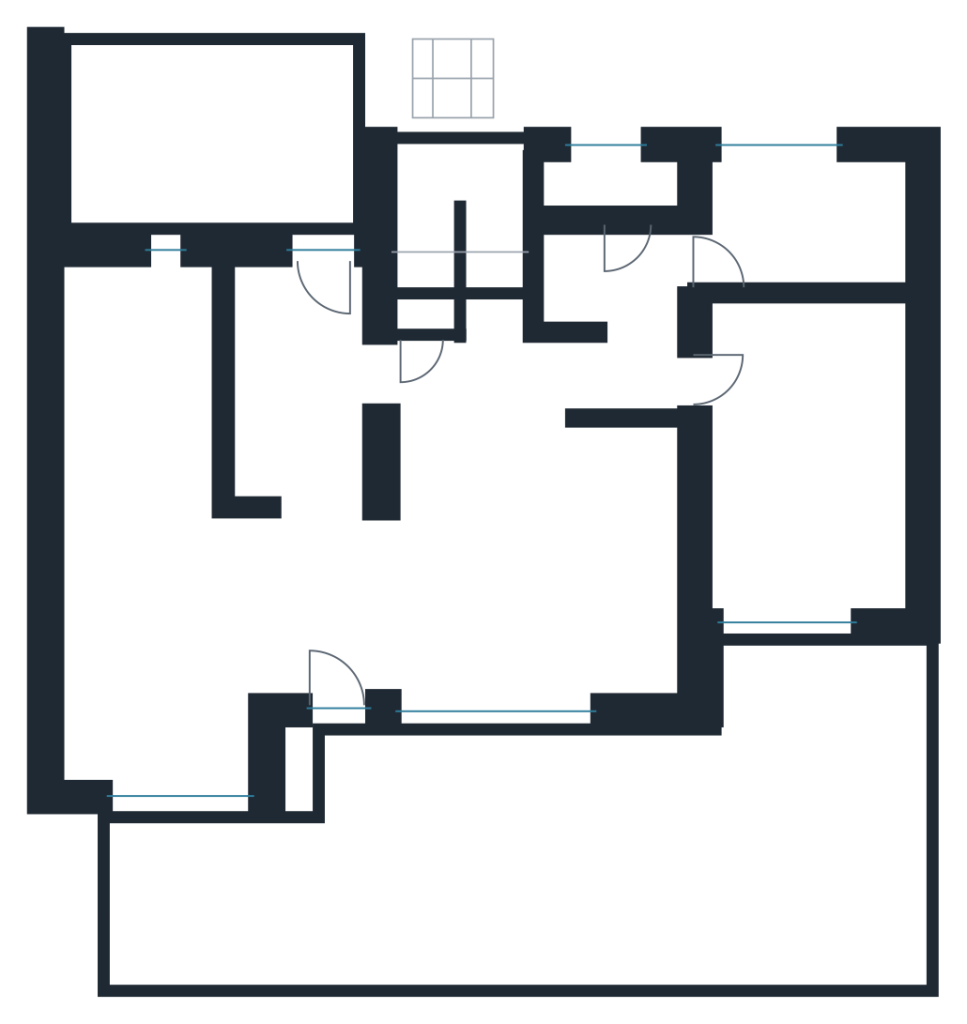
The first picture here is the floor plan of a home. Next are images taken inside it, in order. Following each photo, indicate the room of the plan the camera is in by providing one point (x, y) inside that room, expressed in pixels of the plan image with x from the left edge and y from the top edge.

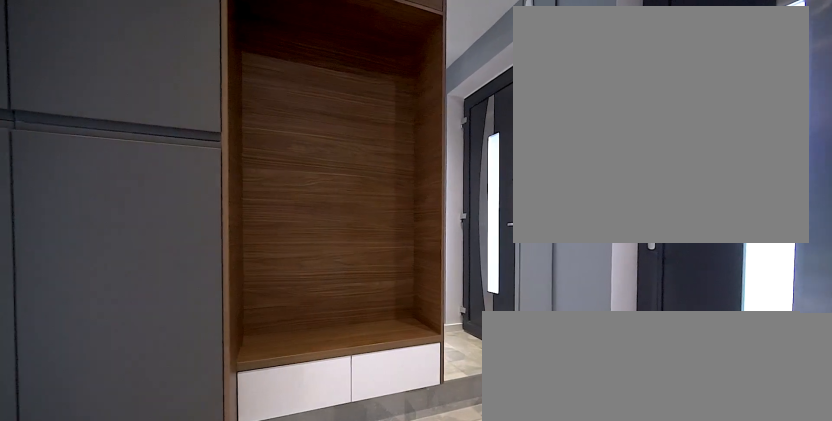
(295, 388)
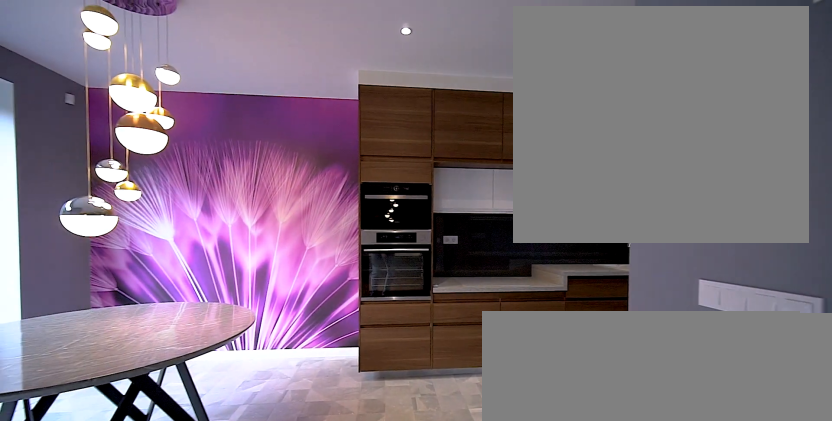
(160, 658)
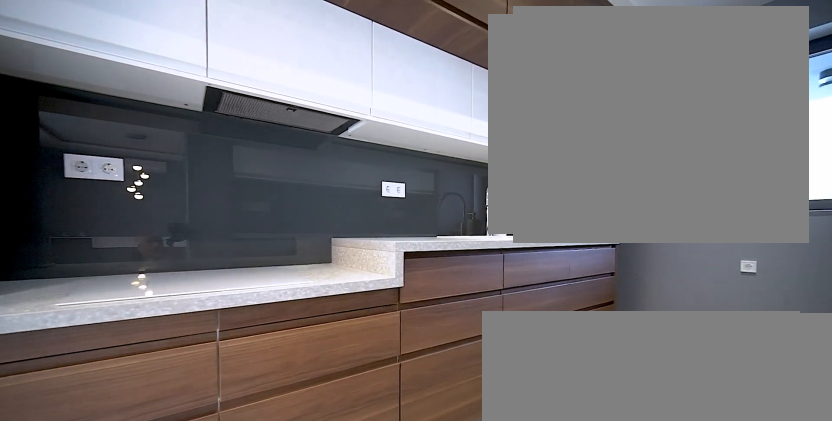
(143, 446)
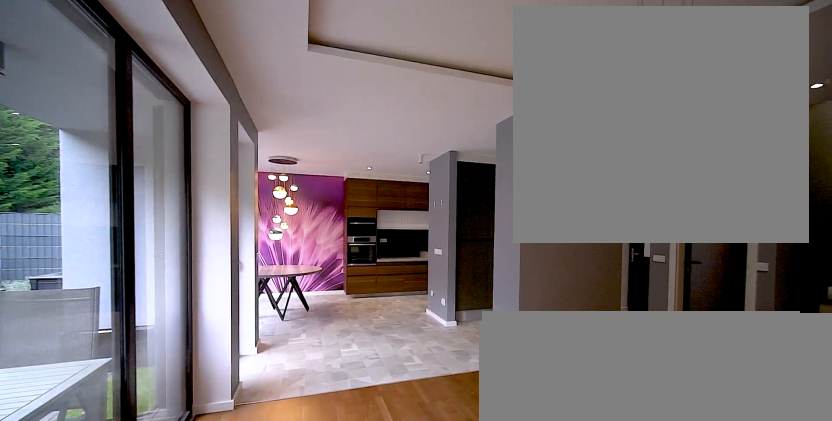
(529, 569)
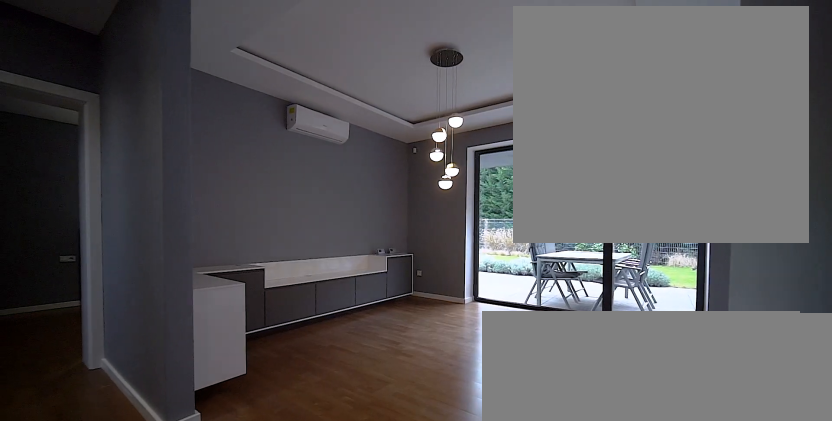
(529, 569)
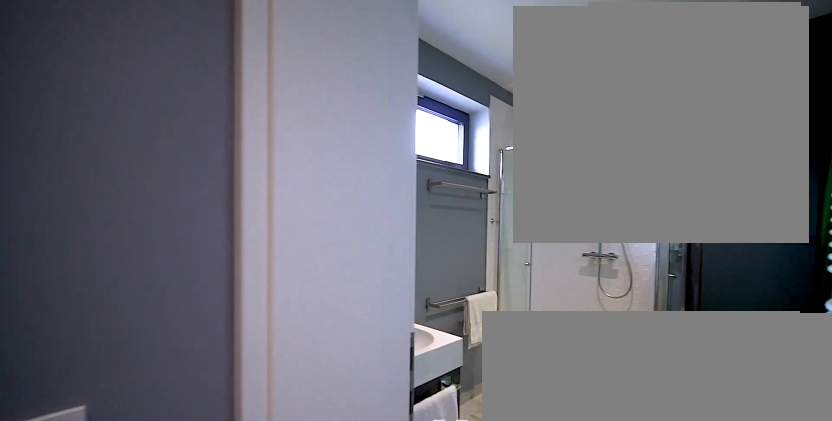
(612, 329)
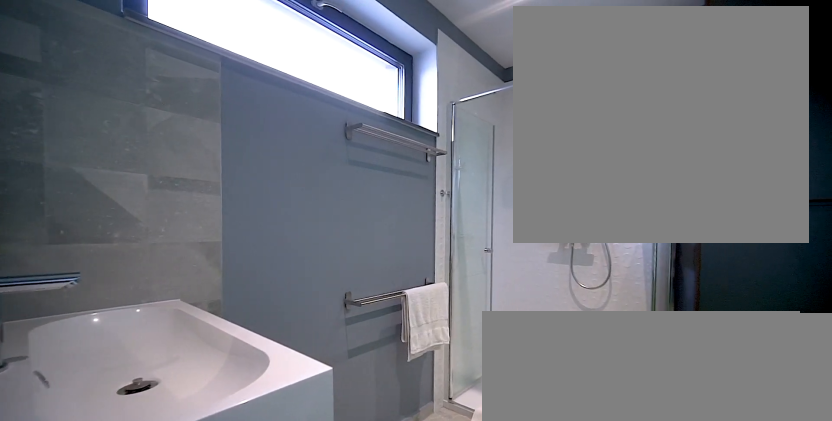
(806, 222)
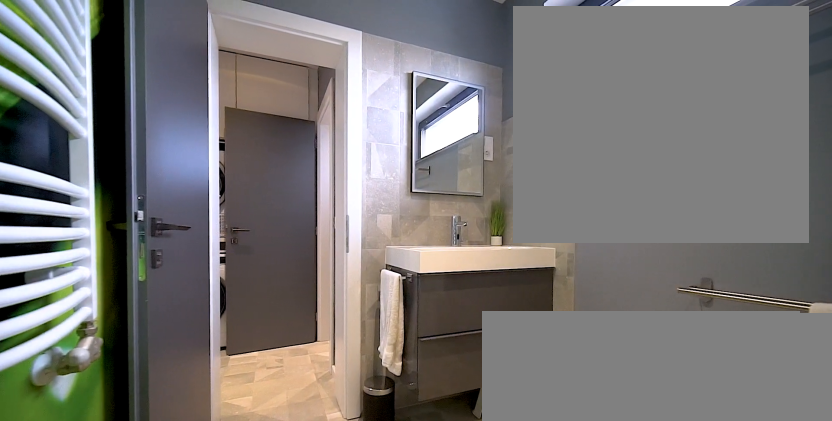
(806, 222)
